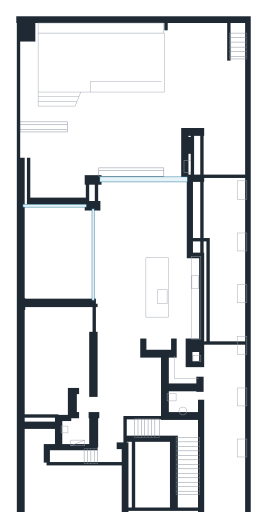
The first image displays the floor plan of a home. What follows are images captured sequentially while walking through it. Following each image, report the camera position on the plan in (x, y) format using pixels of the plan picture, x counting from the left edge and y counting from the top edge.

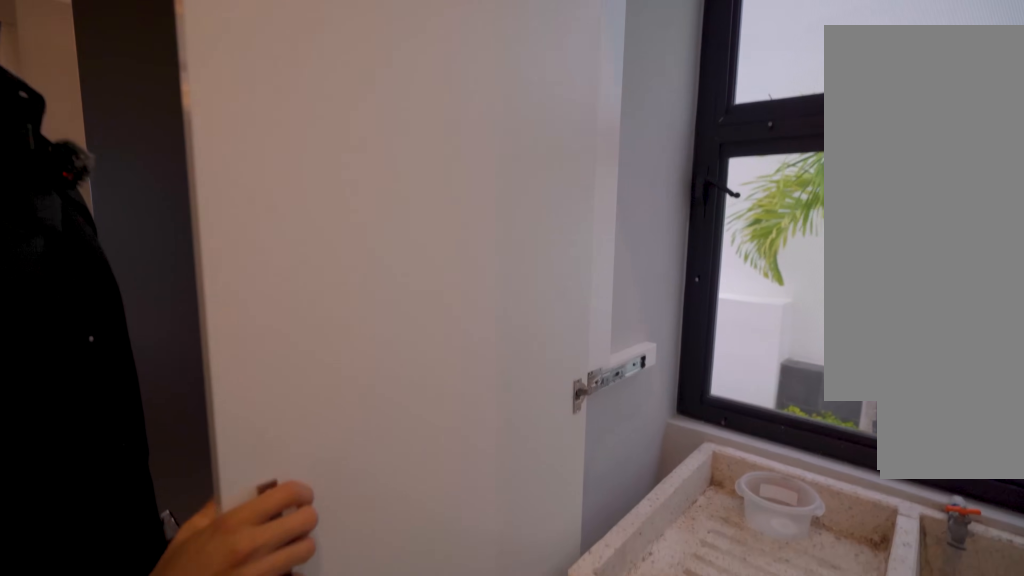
(182, 360)
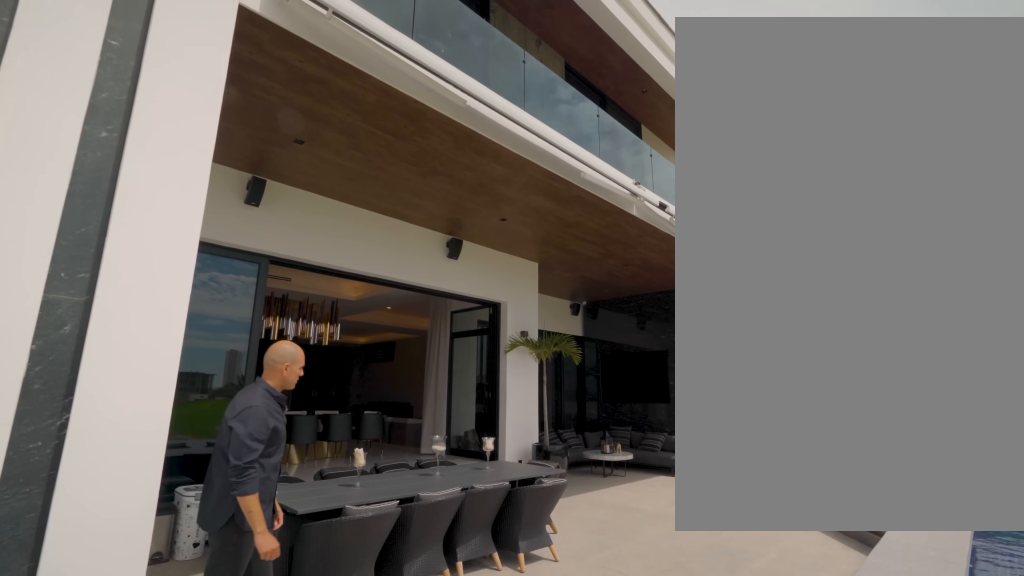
(184, 94)
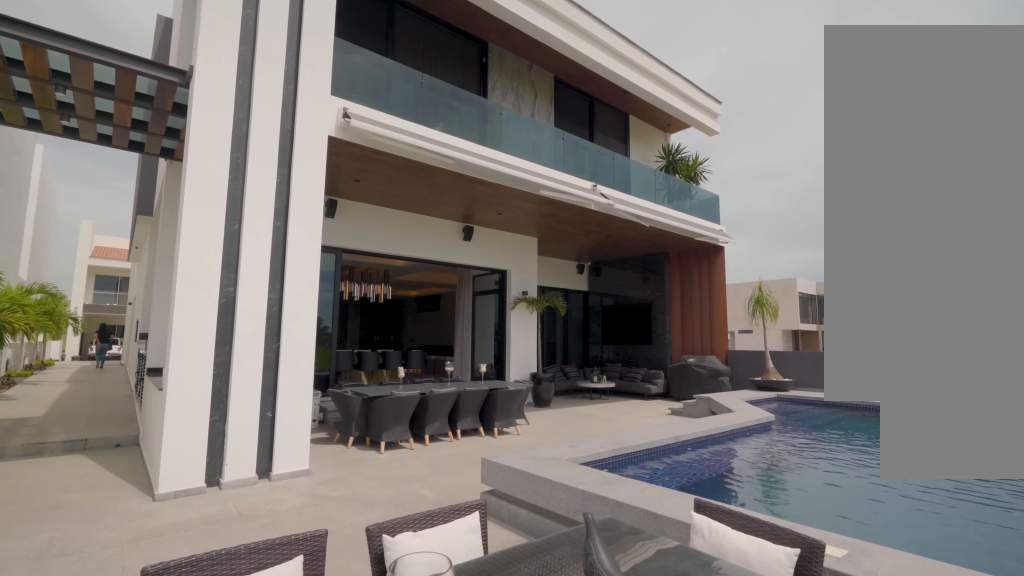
(211, 67)
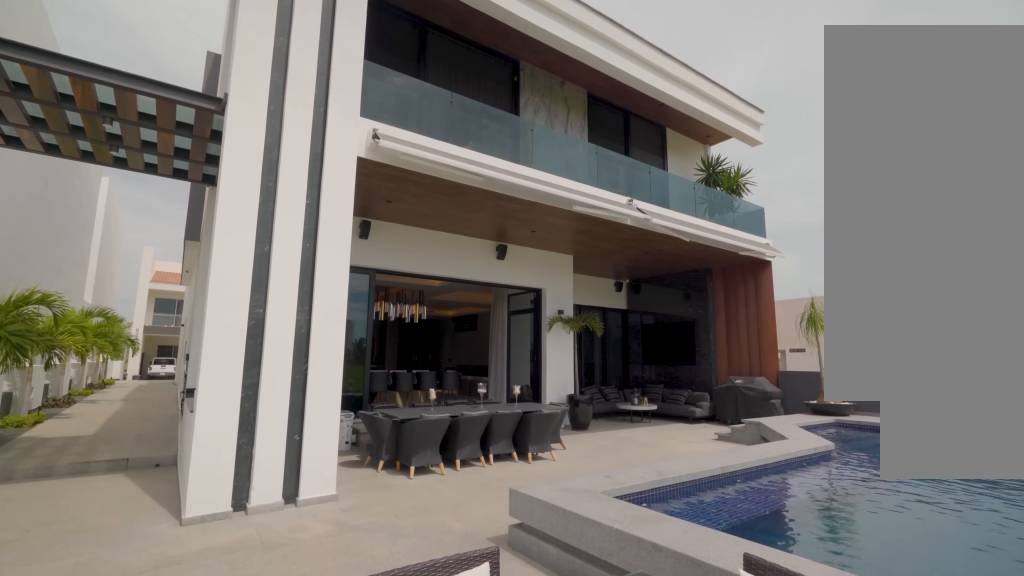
(195, 67)
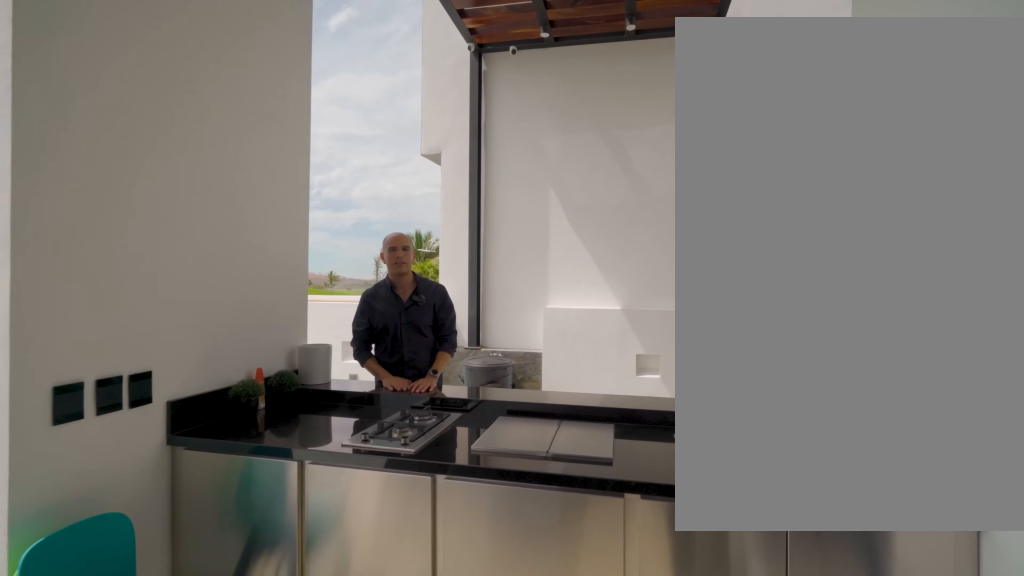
(167, 158)
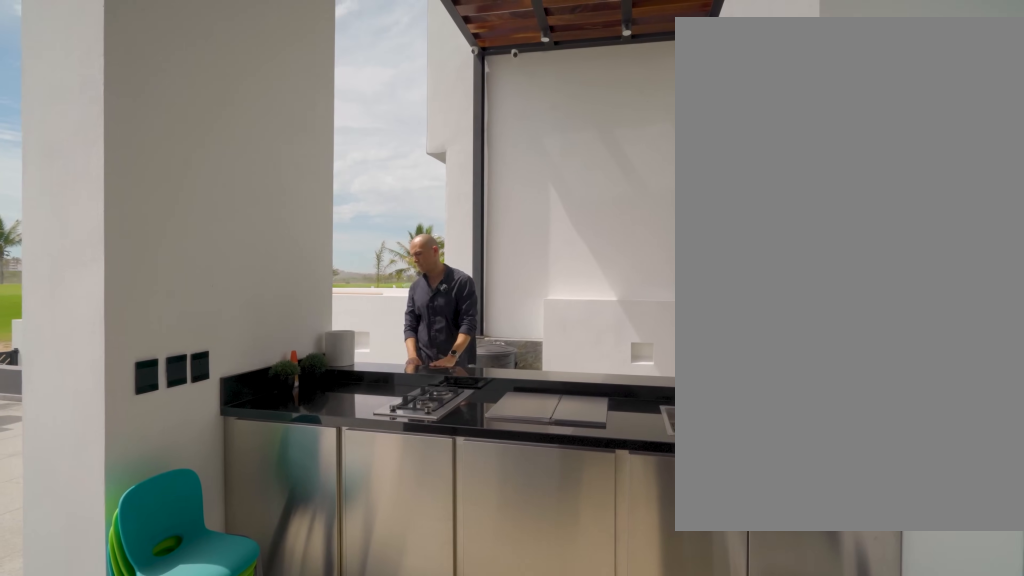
(167, 158)
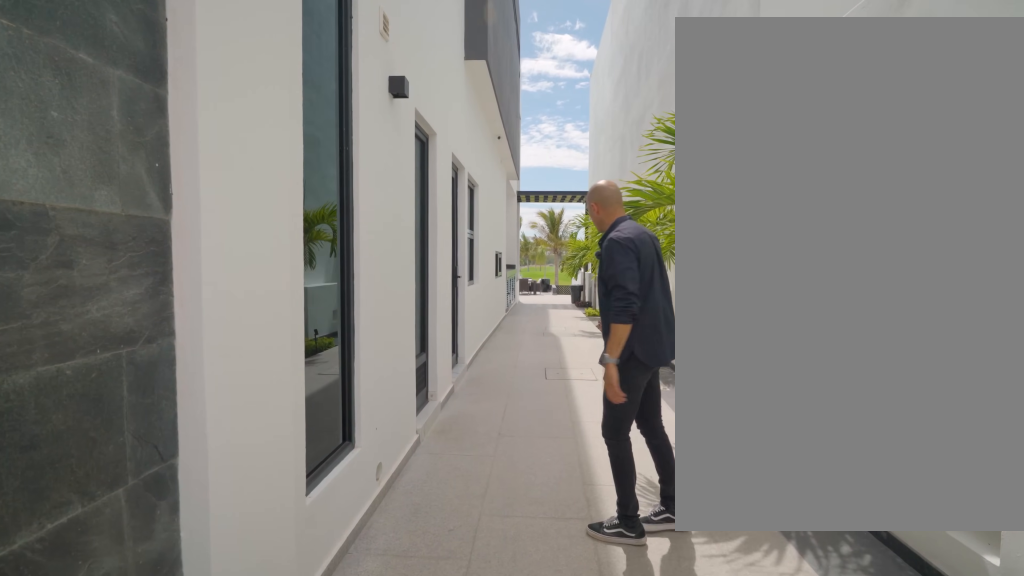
(221, 469)
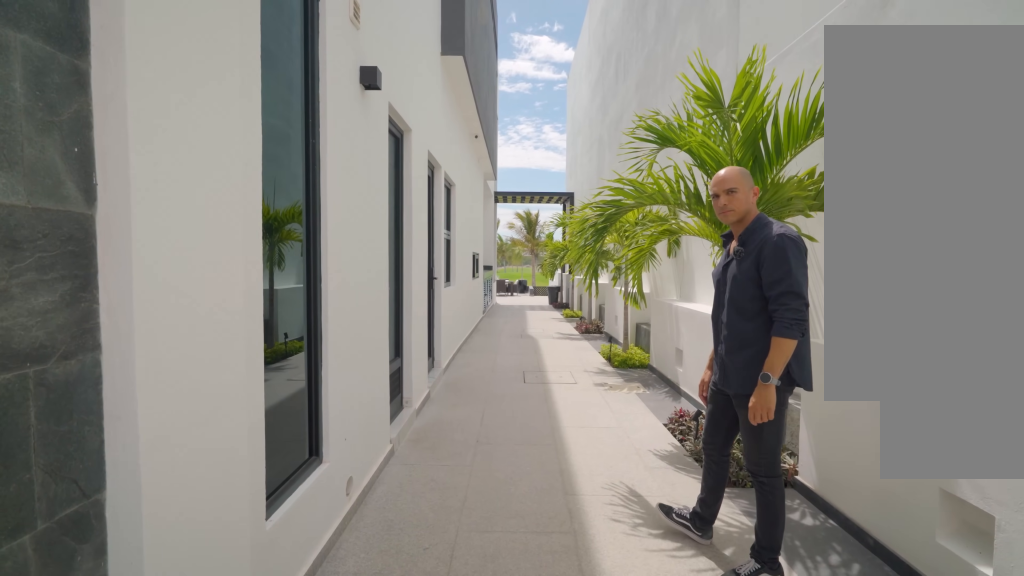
(221, 469)
